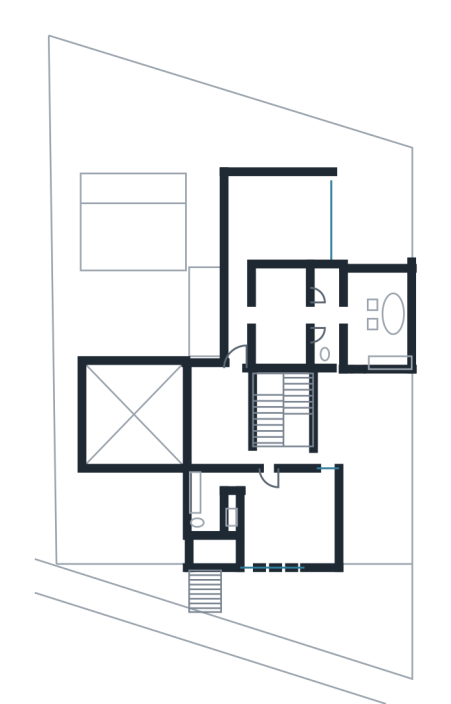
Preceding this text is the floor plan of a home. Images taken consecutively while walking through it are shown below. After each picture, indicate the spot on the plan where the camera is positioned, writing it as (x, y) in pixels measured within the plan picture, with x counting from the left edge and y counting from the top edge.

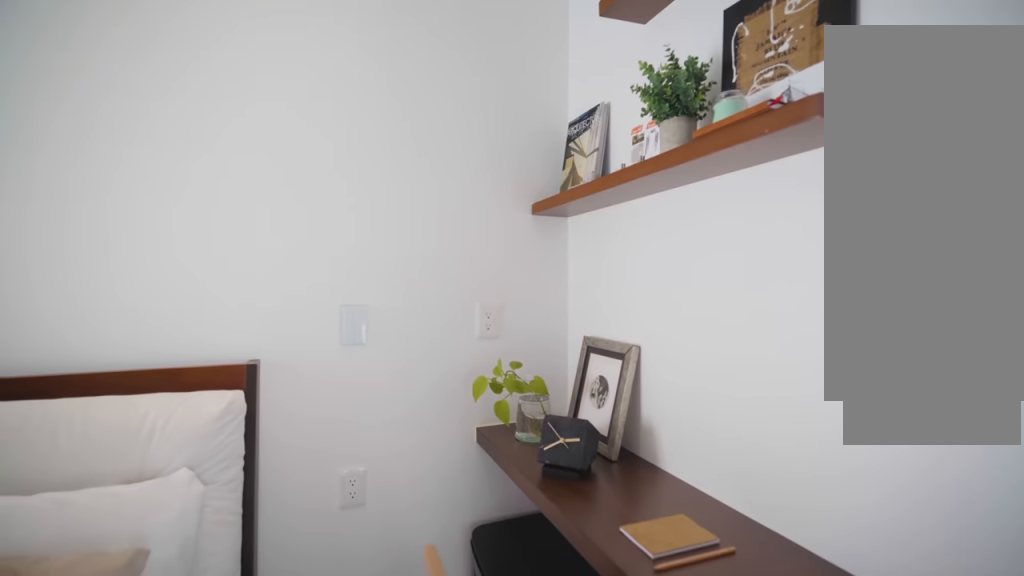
(291, 543)
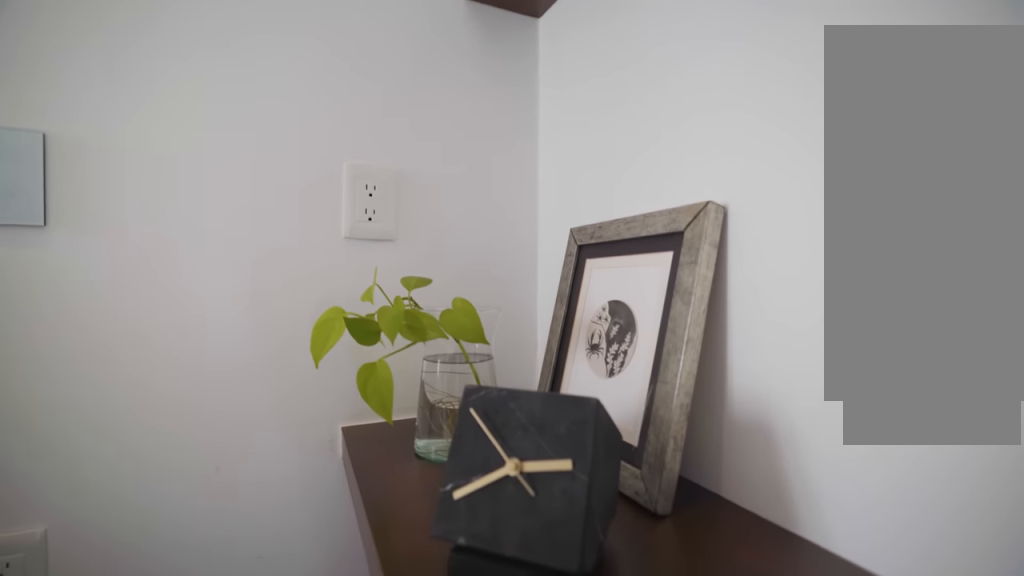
(305, 545)
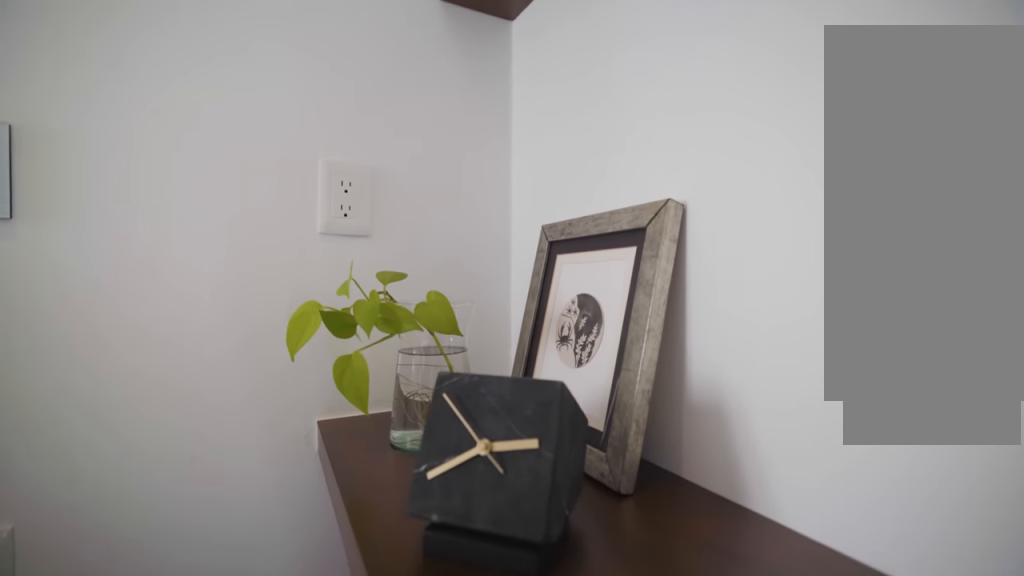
(305, 545)
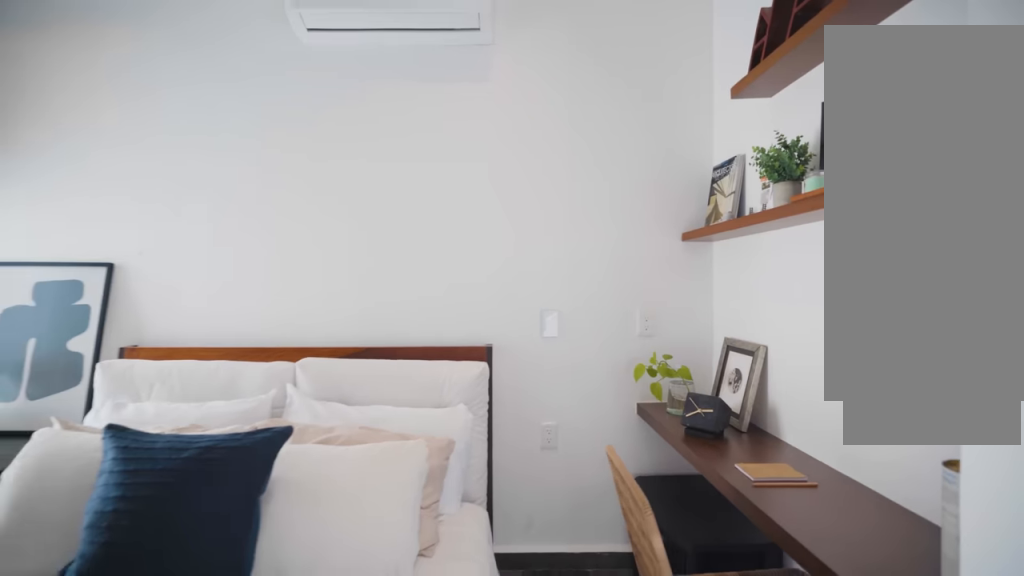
(298, 547)
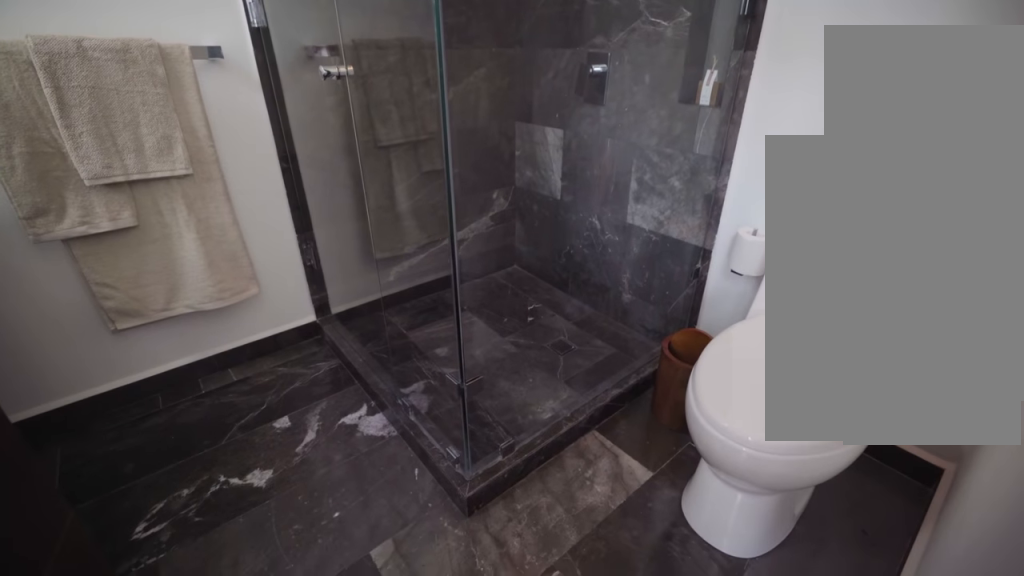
(212, 535)
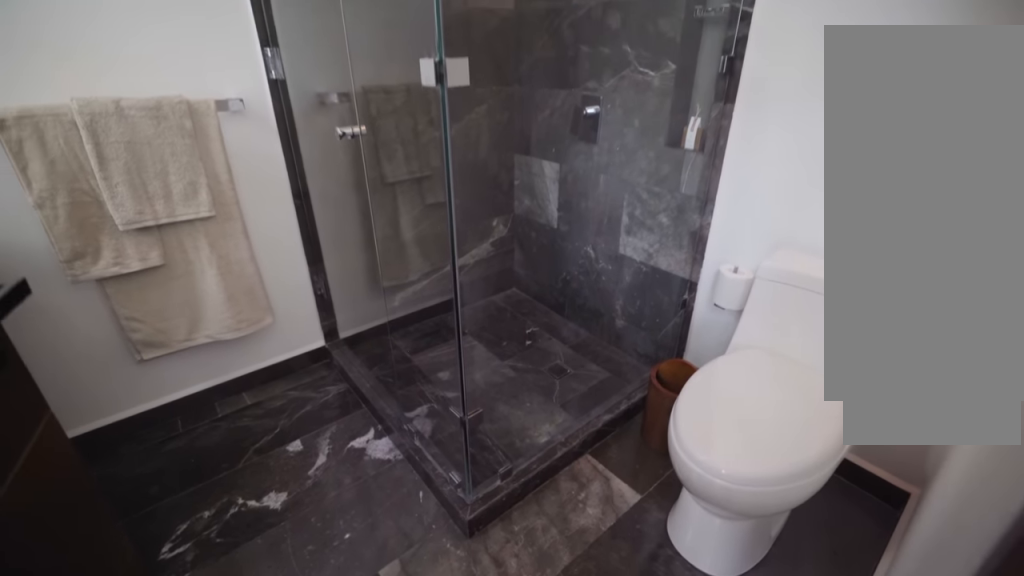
(211, 533)
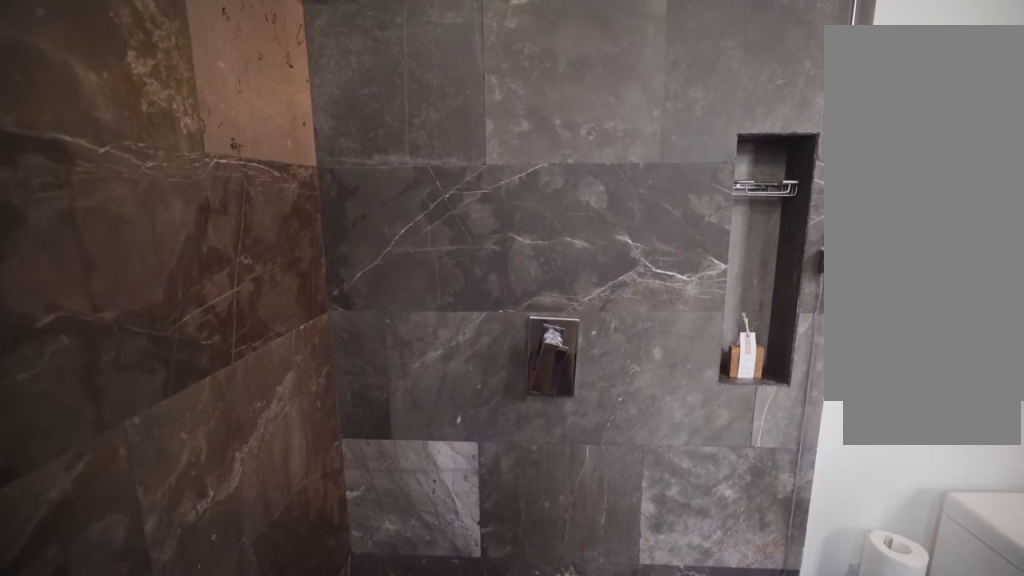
(211, 515)
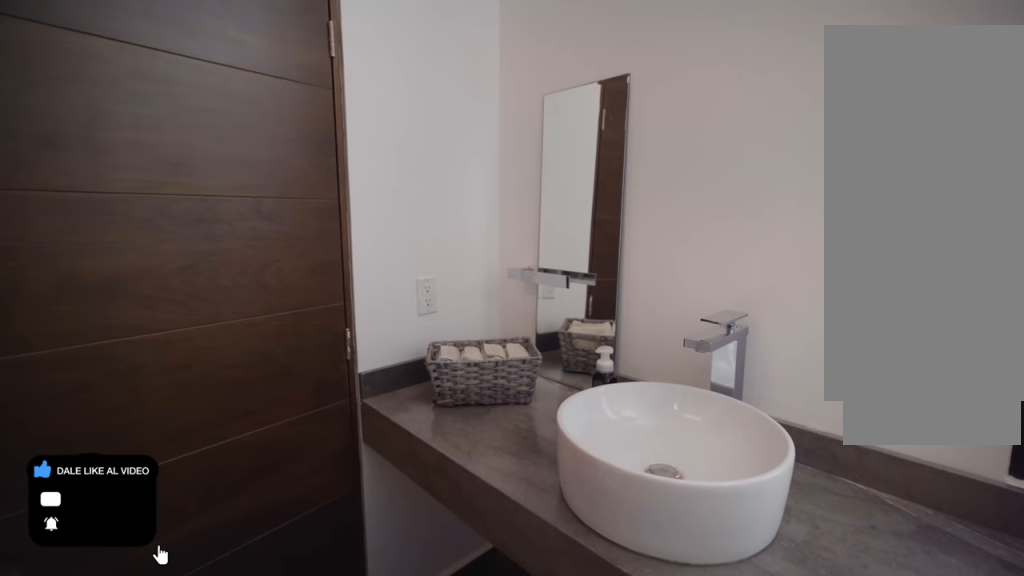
(222, 514)
